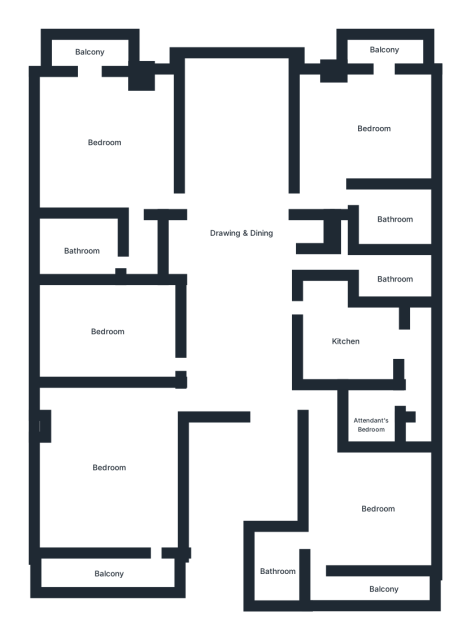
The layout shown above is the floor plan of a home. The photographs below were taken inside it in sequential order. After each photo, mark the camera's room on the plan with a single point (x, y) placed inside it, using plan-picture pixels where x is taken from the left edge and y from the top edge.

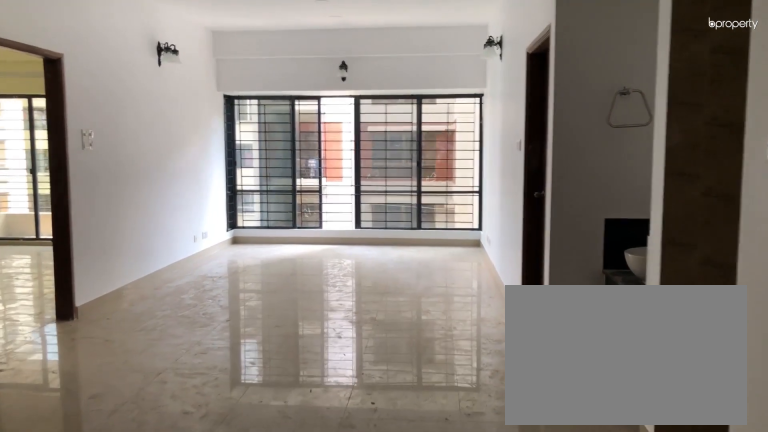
(236, 263)
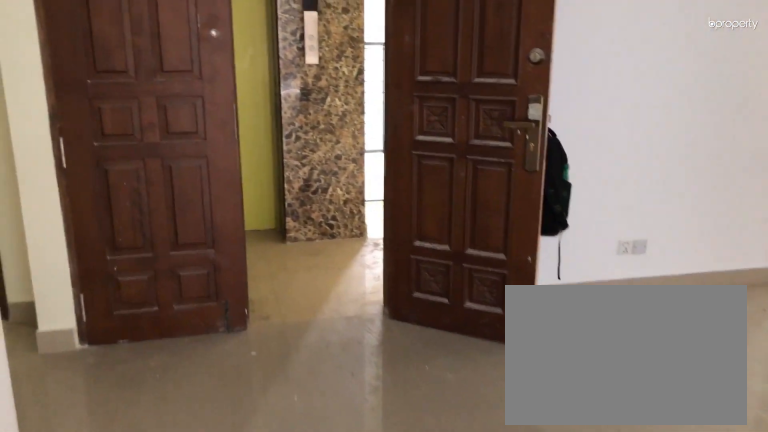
(236, 263)
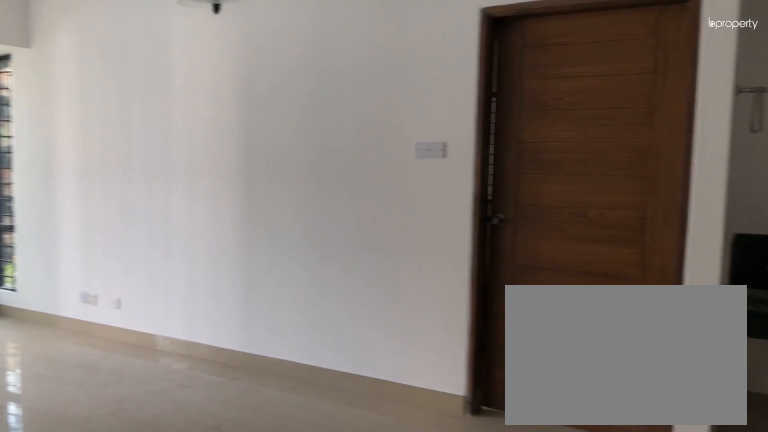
(233, 167)
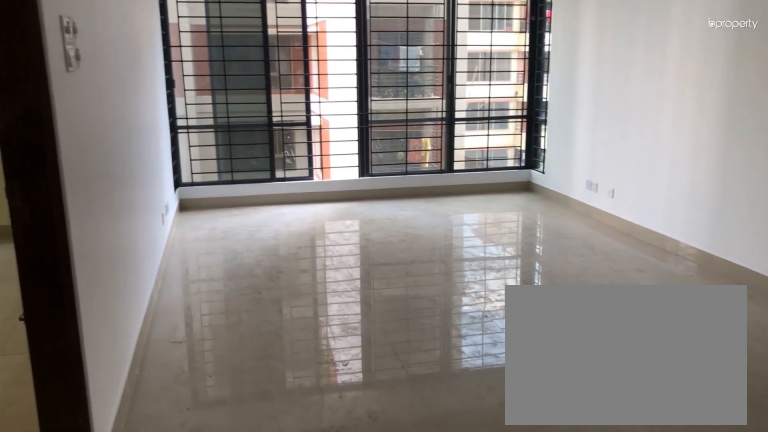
(237, 260)
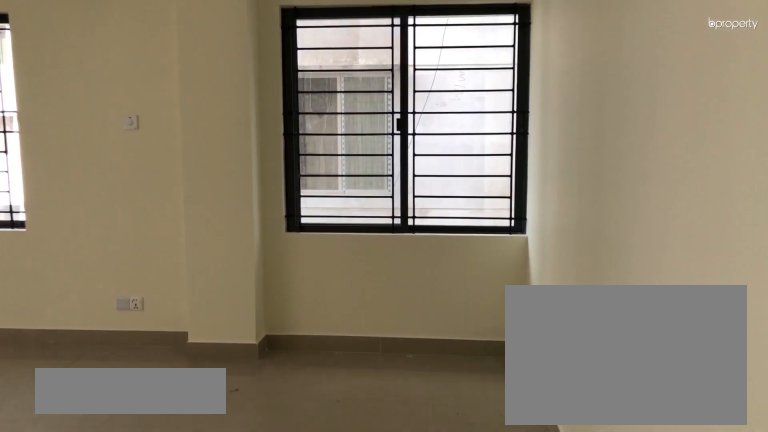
(109, 463)
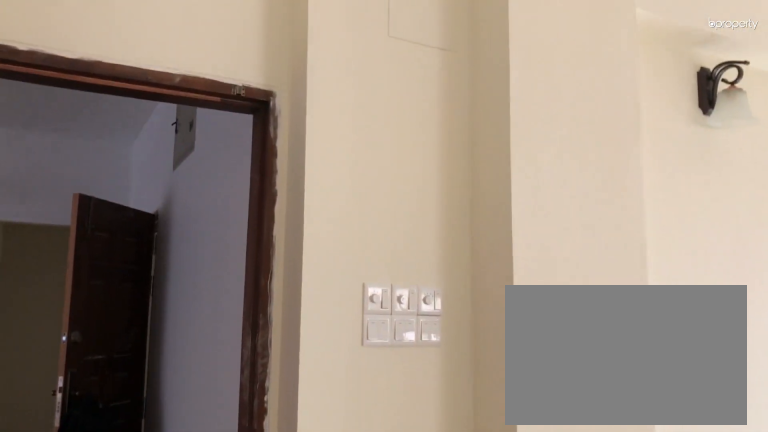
(109, 463)
